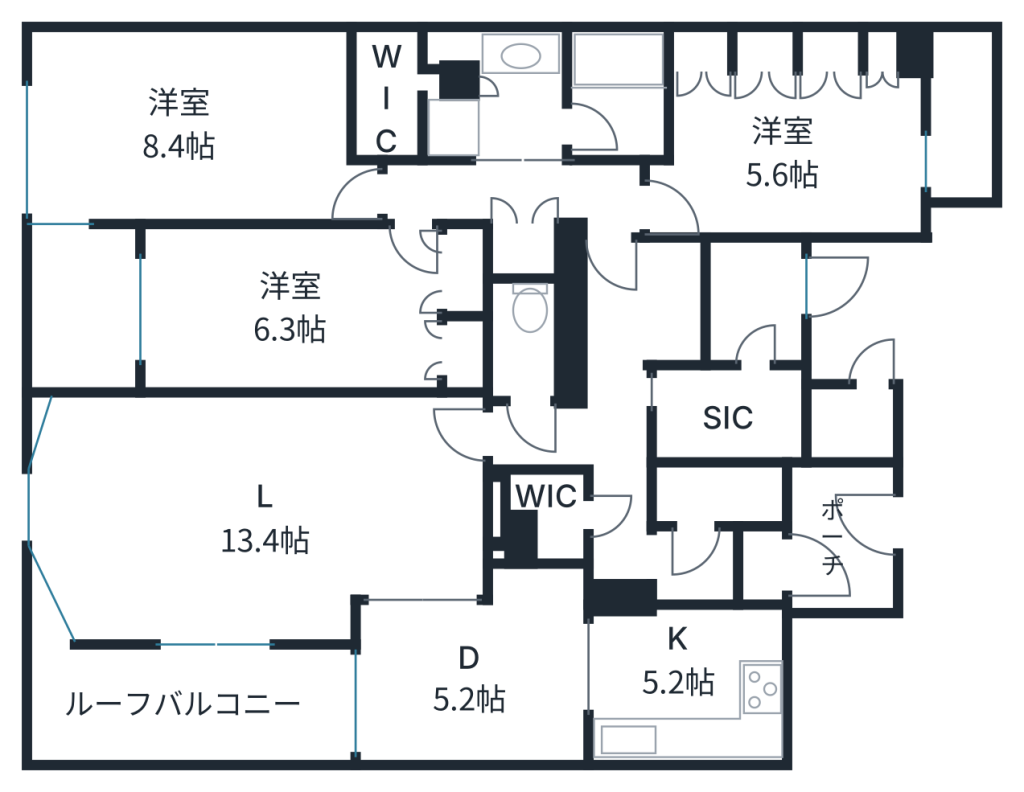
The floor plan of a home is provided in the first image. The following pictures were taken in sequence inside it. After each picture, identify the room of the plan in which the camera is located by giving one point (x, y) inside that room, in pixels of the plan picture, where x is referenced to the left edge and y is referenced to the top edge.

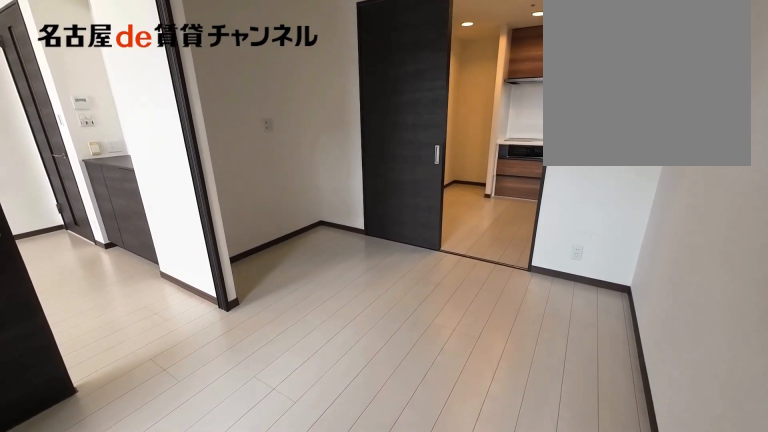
(476, 673)
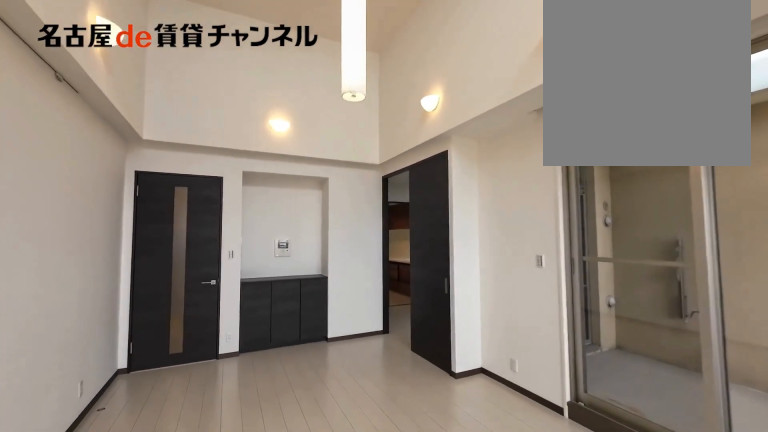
(256, 511)
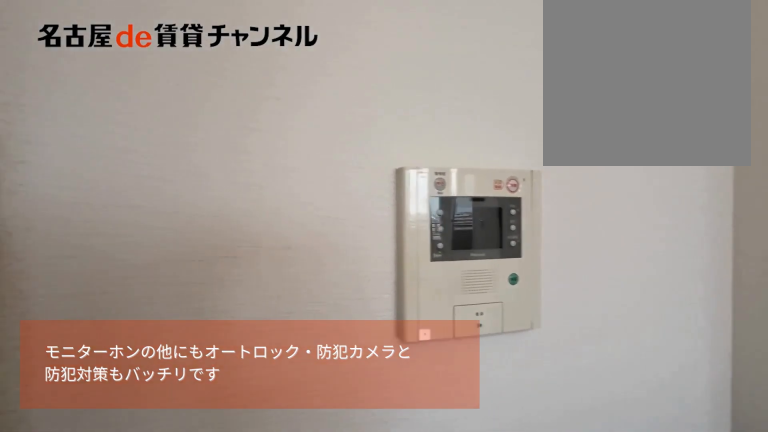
(256, 511)
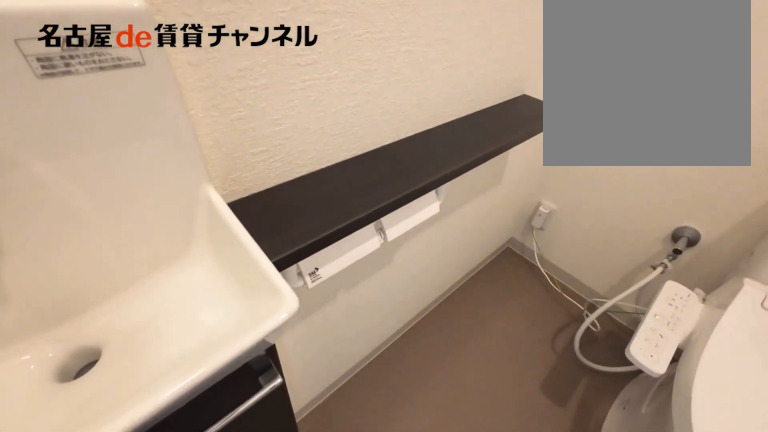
(523, 341)
